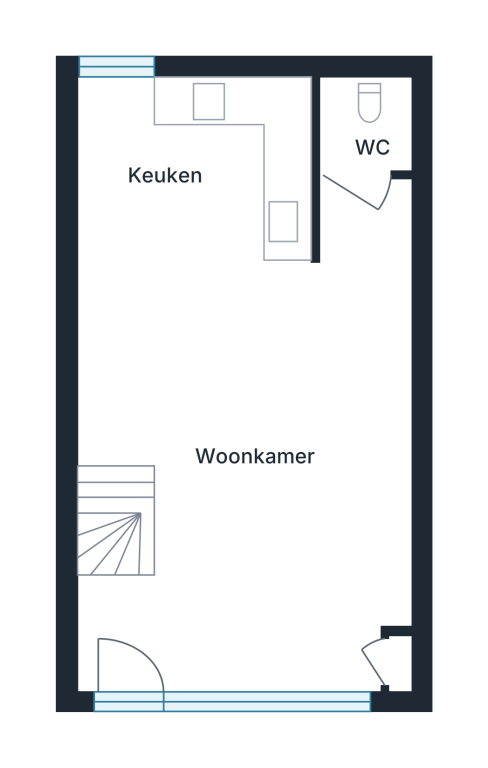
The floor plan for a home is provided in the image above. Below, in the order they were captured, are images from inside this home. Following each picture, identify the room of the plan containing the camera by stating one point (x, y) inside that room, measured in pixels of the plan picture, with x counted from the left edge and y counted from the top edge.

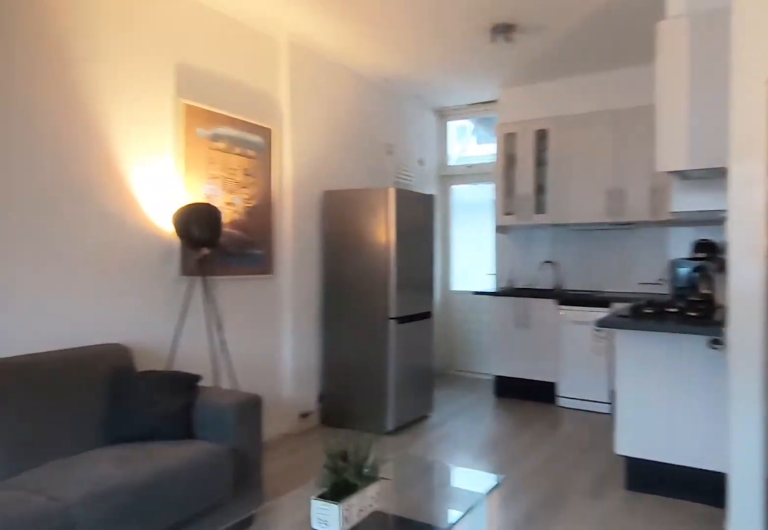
(187, 481)
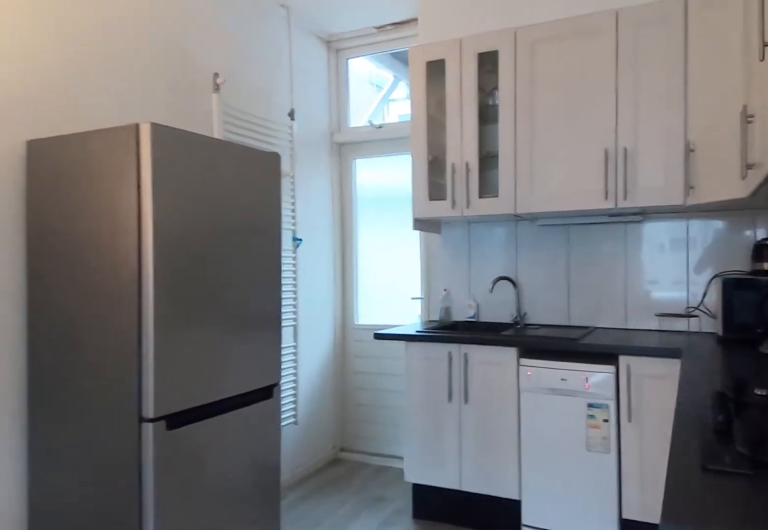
(190, 169)
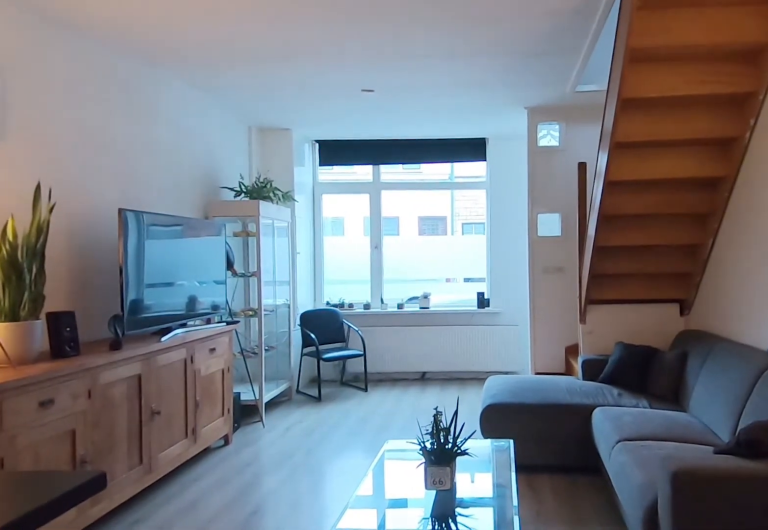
(190, 169)
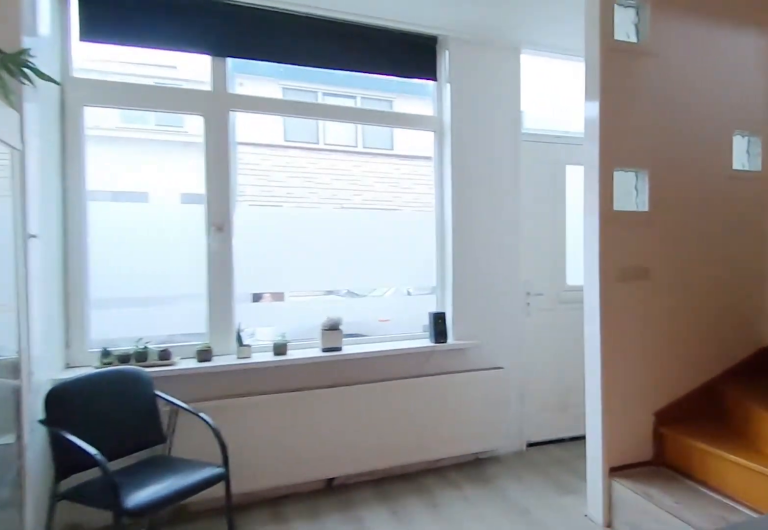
(186, 481)
